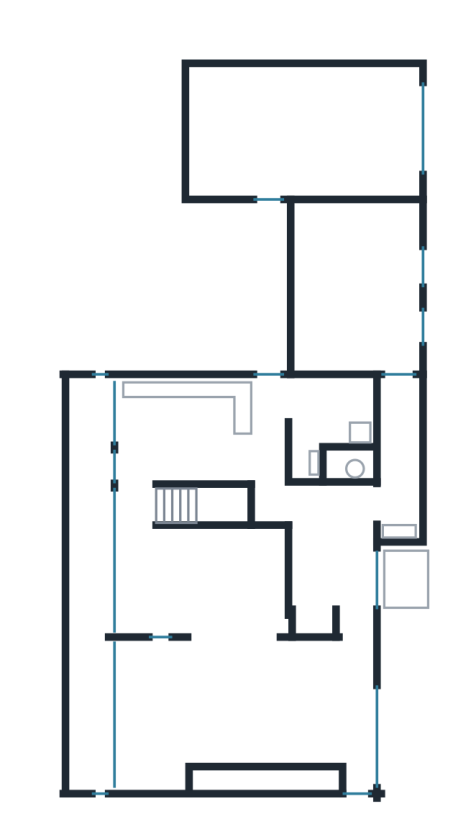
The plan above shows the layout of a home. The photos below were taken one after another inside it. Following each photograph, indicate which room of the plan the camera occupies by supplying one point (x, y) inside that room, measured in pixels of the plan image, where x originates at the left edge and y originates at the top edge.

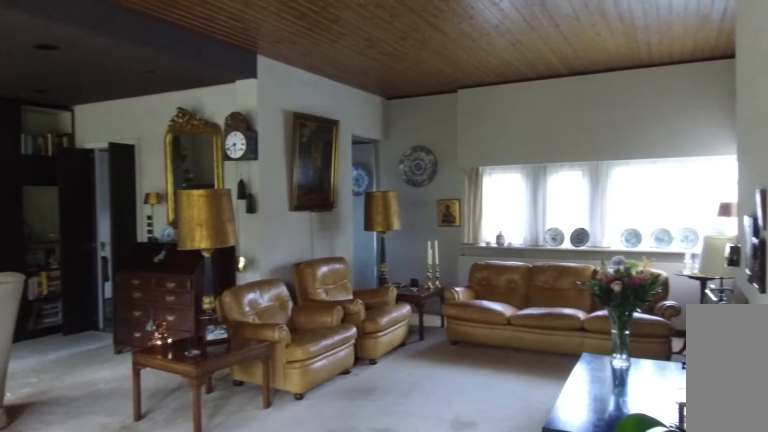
(228, 661)
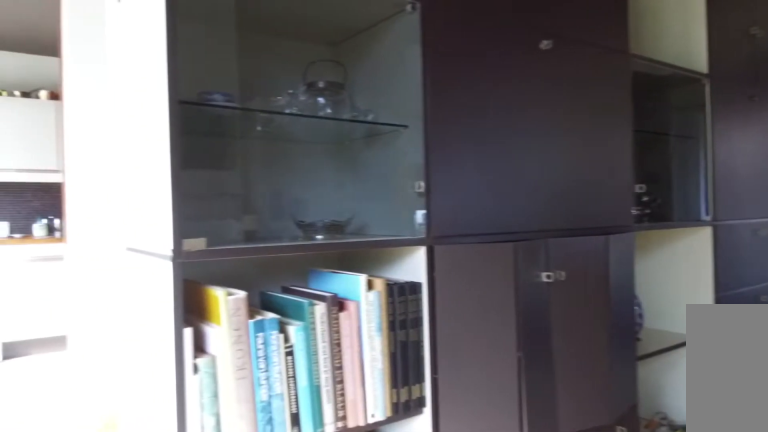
(227, 661)
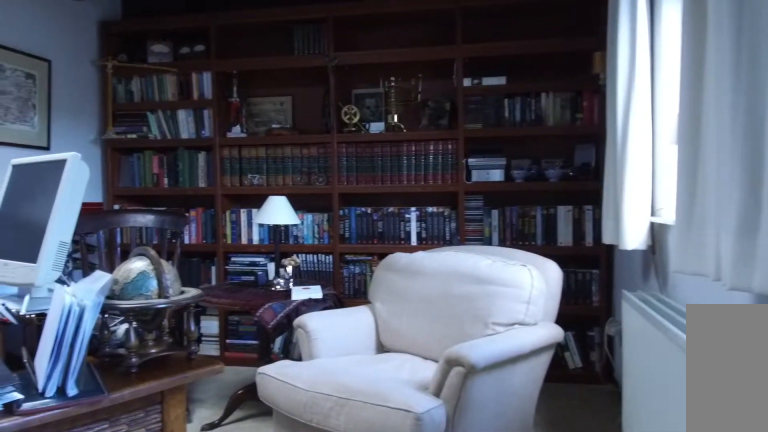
(355, 287)
